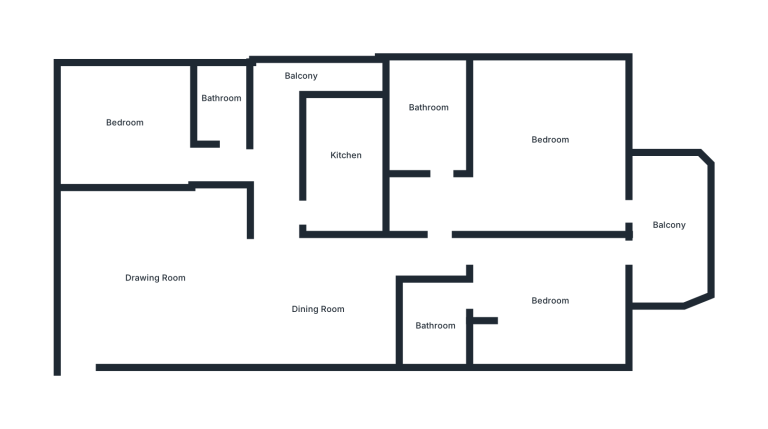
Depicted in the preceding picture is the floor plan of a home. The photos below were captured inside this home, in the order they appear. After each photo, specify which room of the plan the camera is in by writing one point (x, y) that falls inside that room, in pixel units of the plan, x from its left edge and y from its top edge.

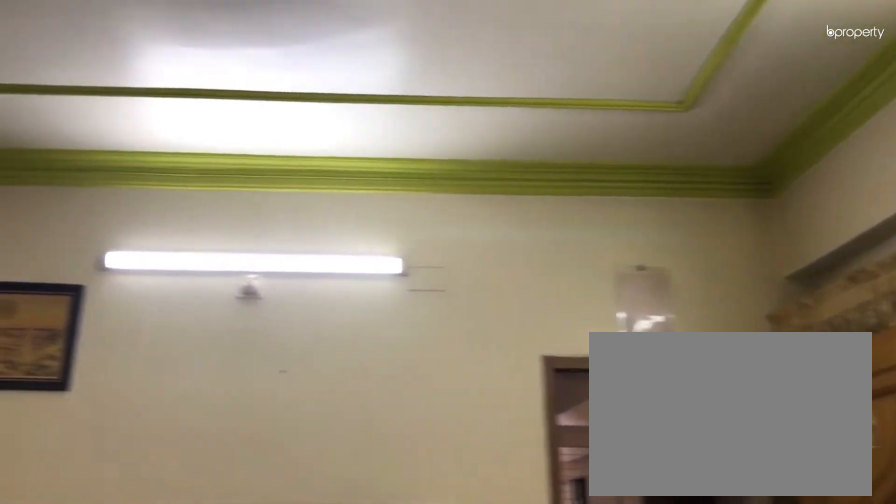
(157, 274)
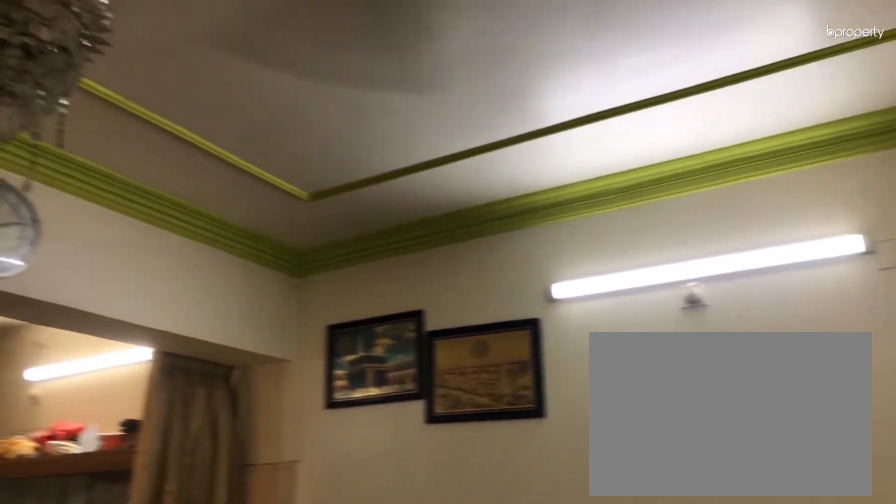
(157, 274)
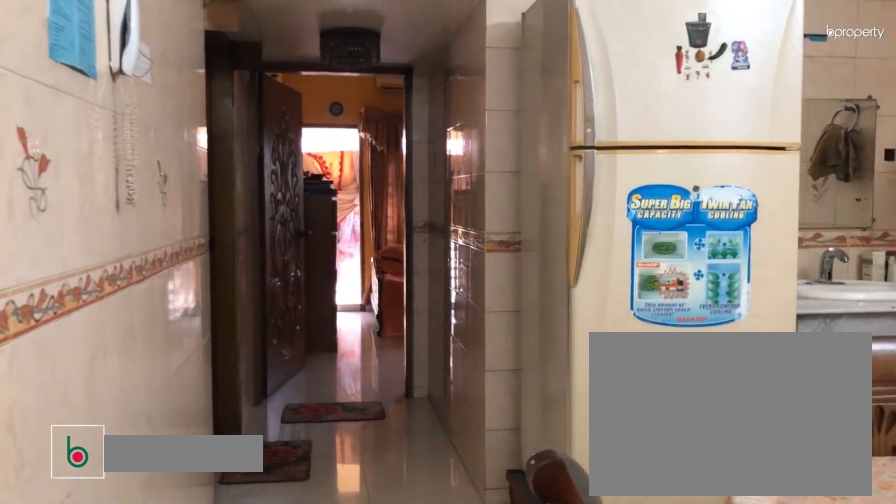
(322, 305)
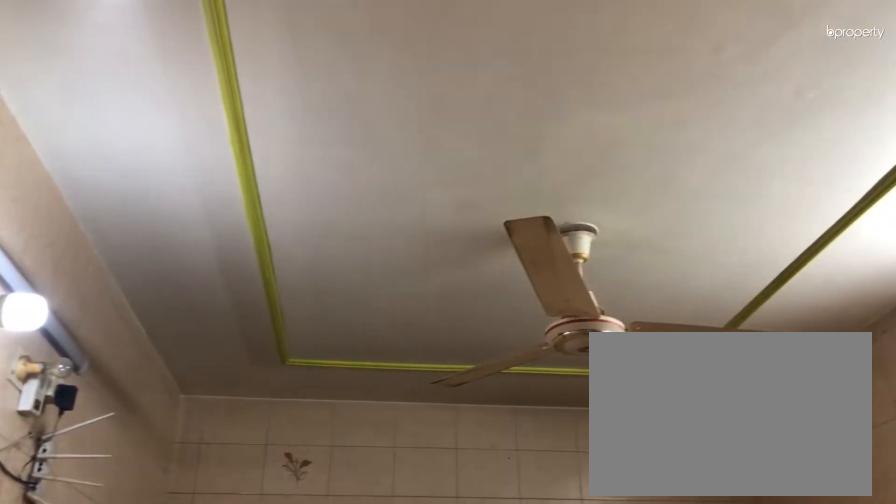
(322, 306)
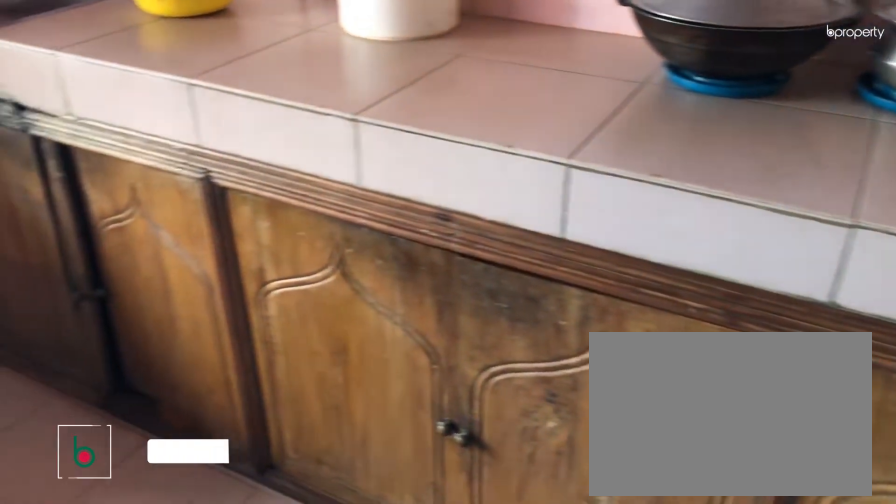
(343, 157)
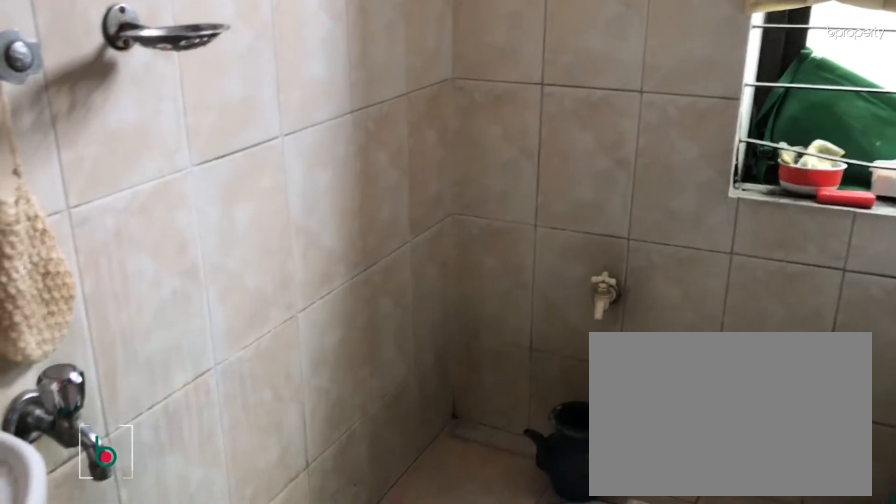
(219, 103)
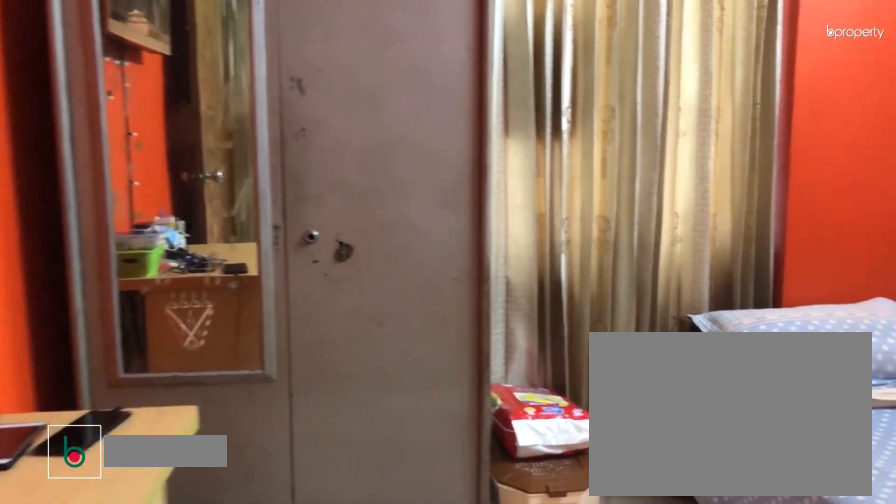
(125, 132)
